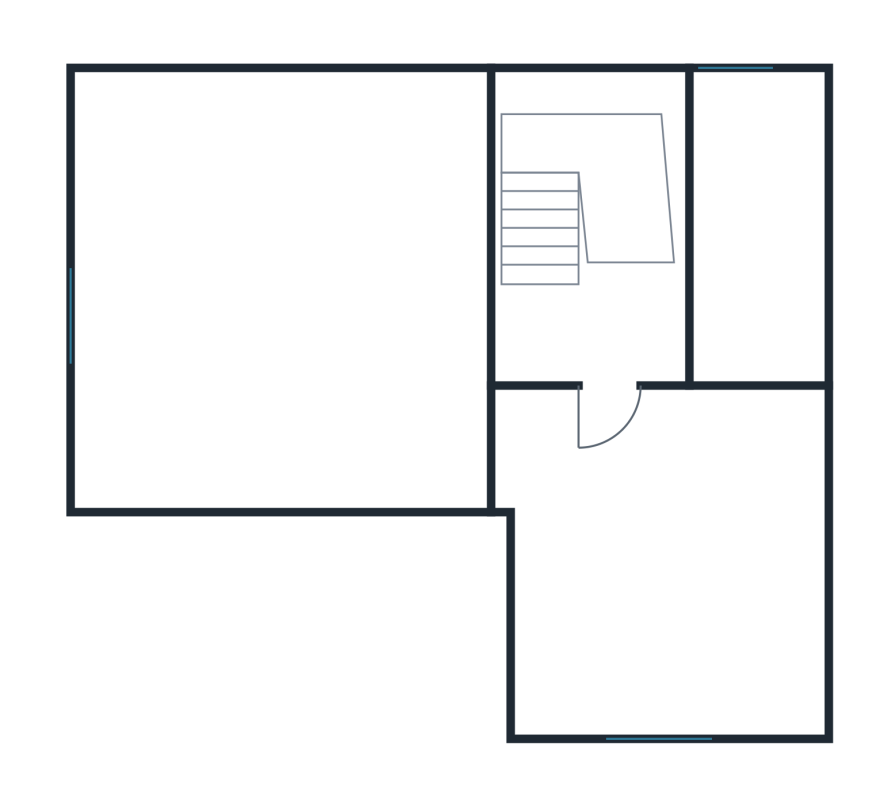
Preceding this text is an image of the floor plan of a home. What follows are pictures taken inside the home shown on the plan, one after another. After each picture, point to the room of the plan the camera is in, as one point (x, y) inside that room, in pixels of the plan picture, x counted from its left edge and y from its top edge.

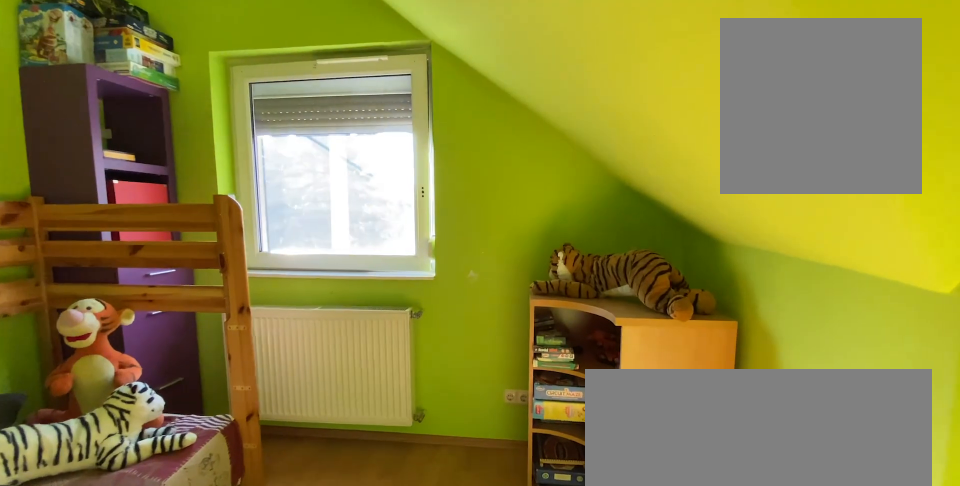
(643, 595)
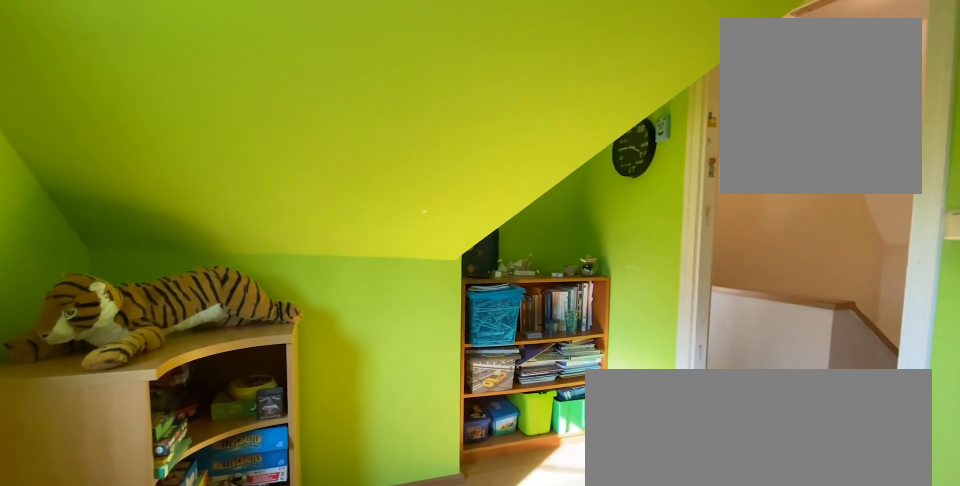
(643, 595)
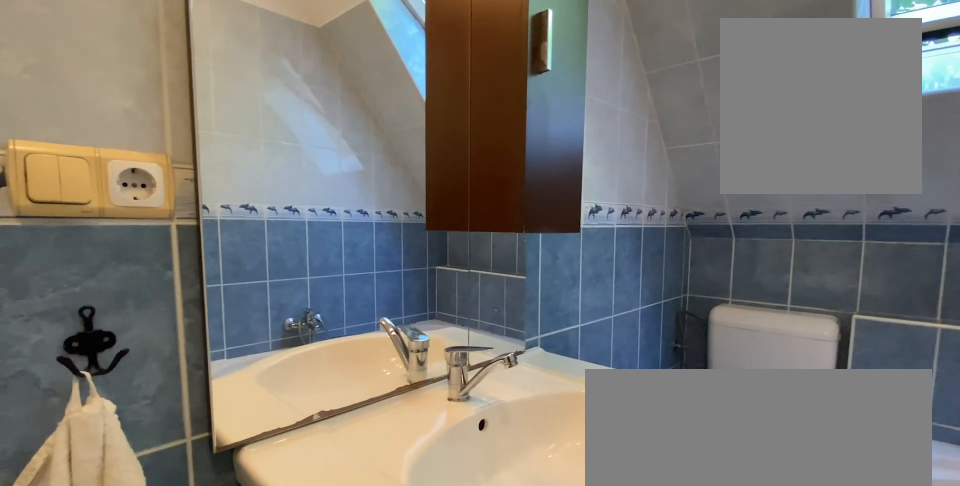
(740, 245)
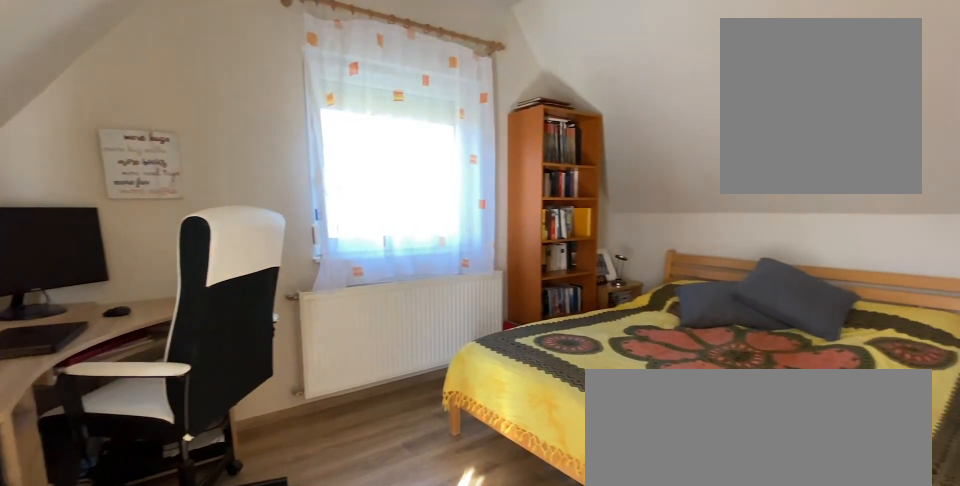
(281, 312)
